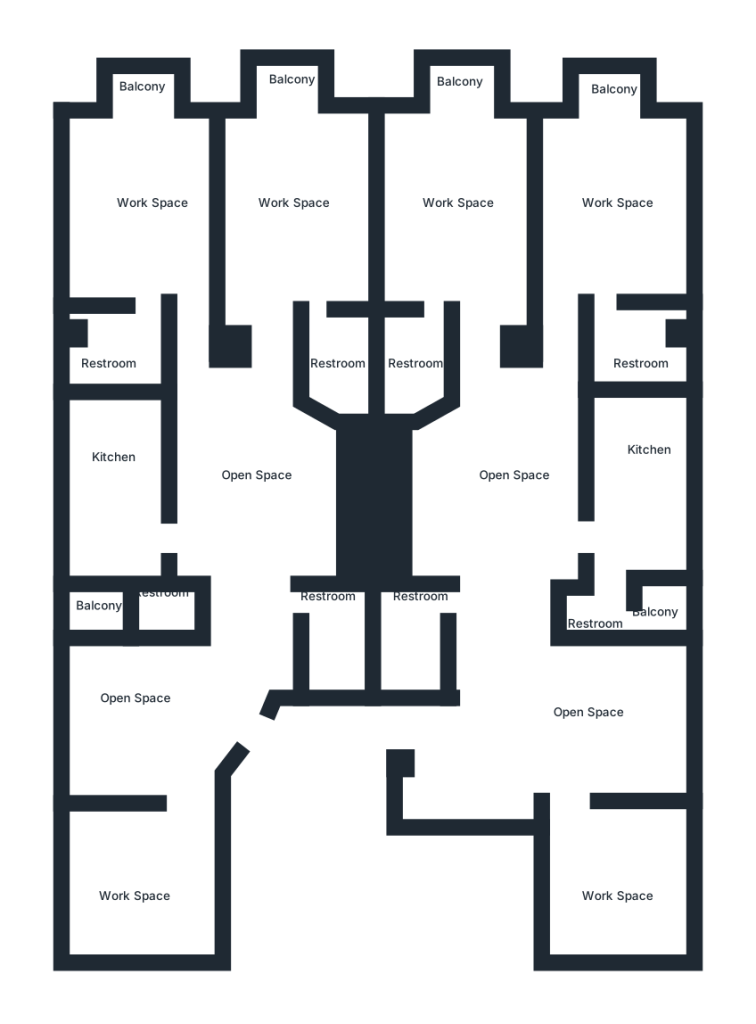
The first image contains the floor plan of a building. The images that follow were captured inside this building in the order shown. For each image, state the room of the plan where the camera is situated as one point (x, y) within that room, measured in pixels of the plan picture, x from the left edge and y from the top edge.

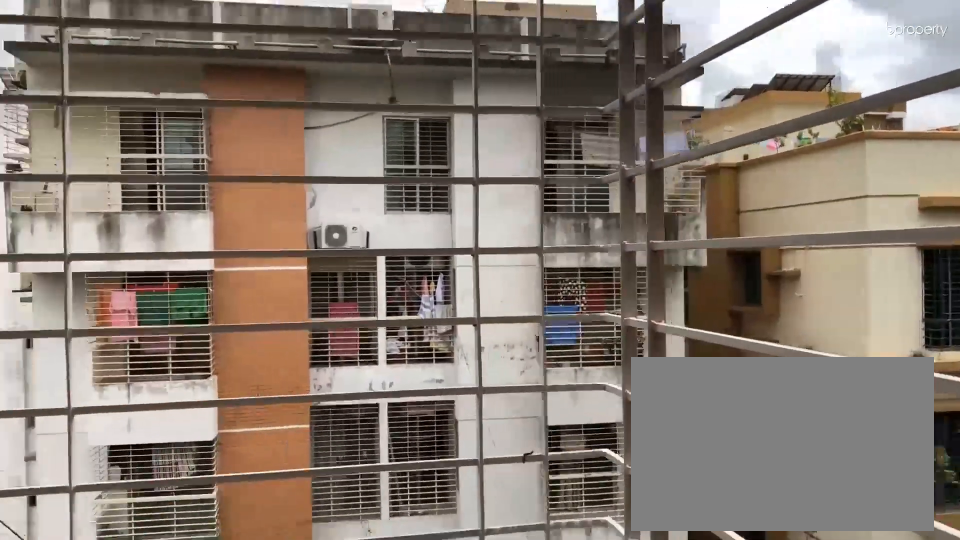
(283, 98)
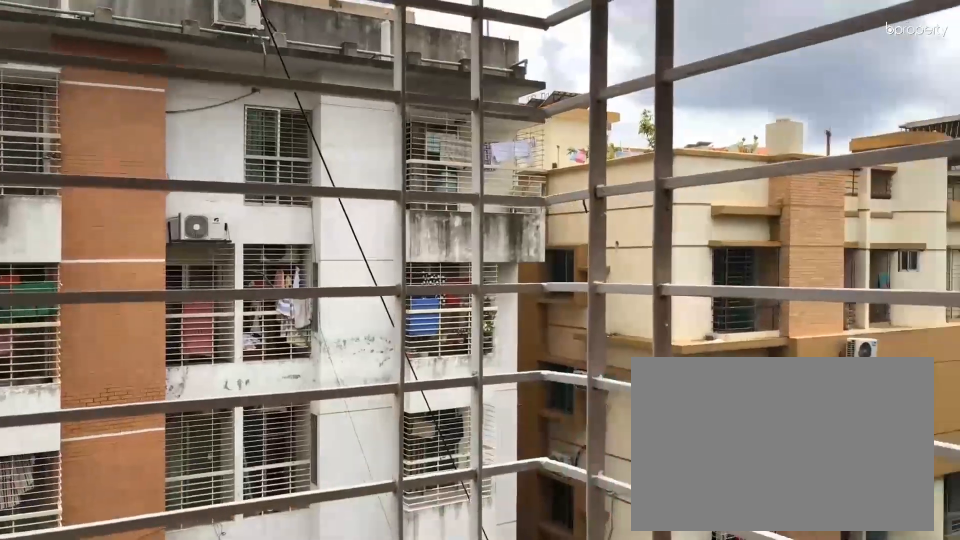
(145, 98)
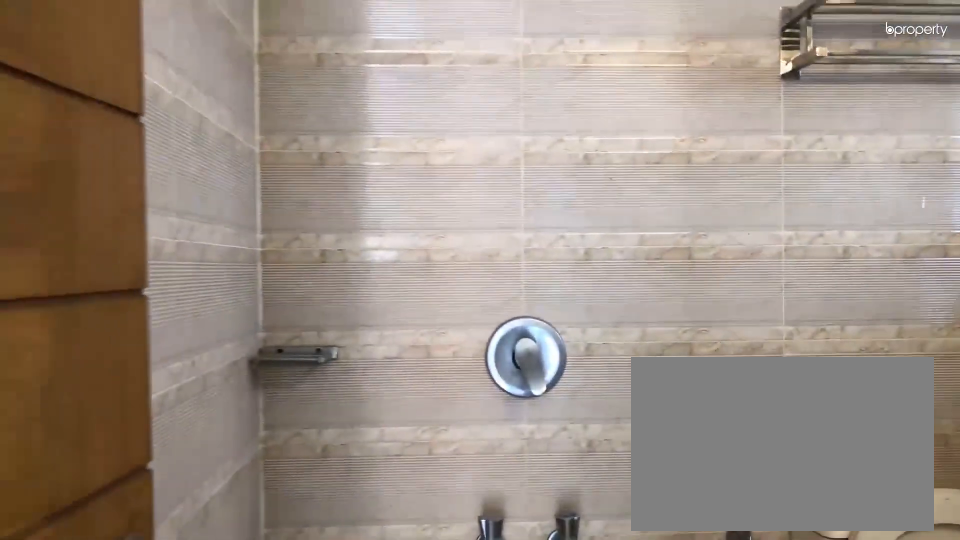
(119, 346)
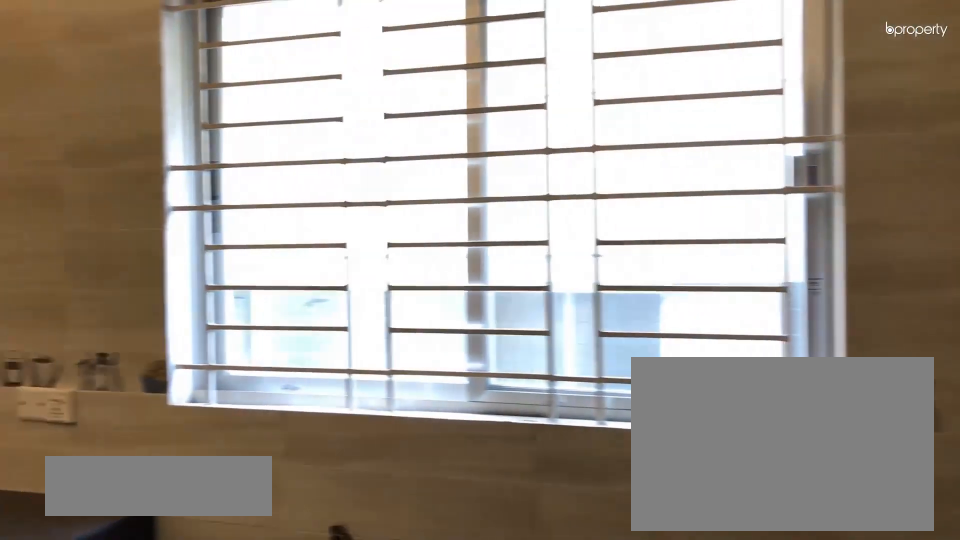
(639, 490)
